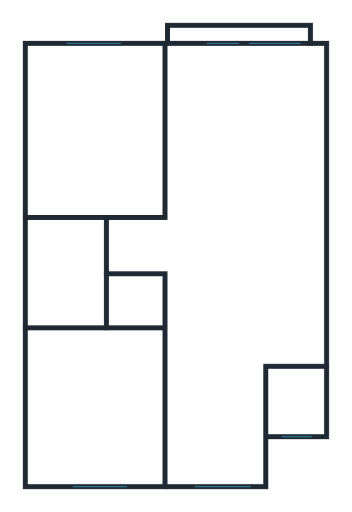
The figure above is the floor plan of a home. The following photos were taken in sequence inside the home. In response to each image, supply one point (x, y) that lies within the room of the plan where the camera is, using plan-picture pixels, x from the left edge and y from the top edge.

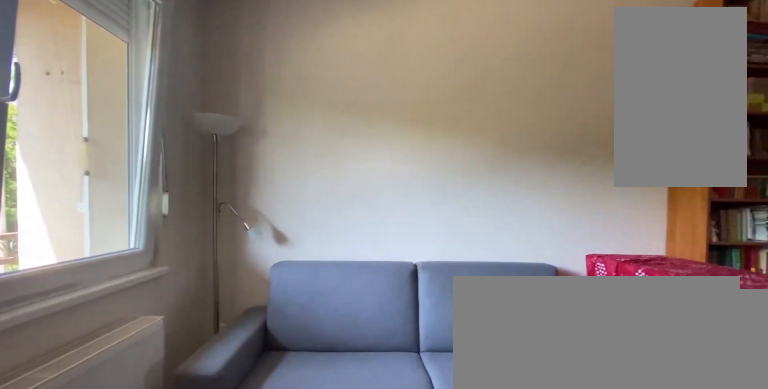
(228, 236)
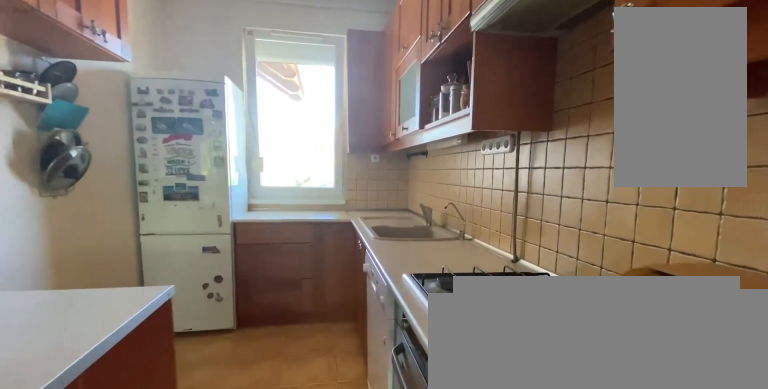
(212, 410)
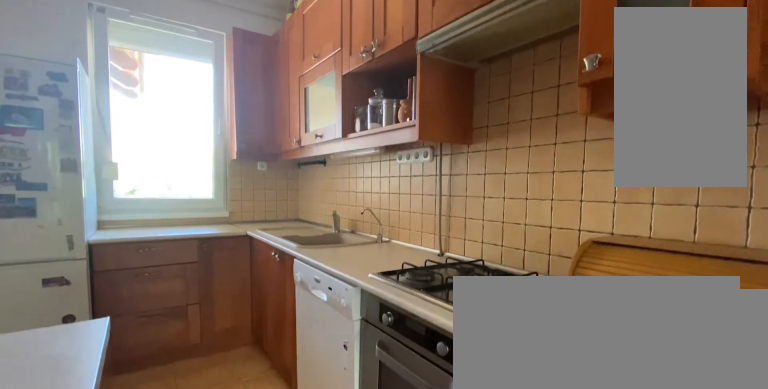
(212, 410)
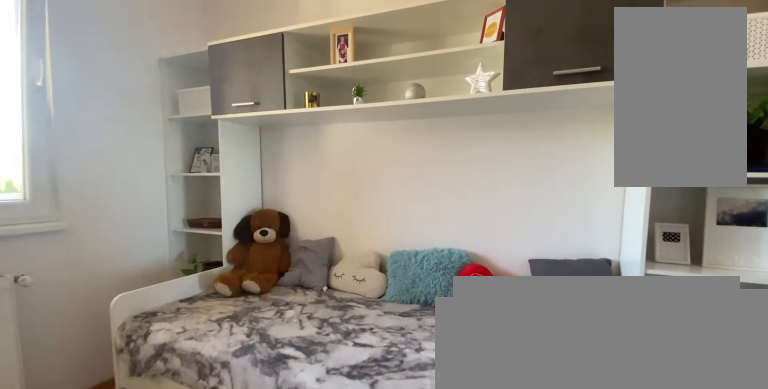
(106, 410)
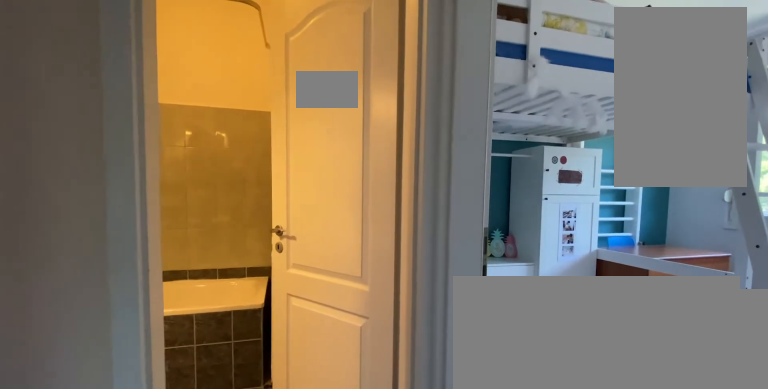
(141, 246)
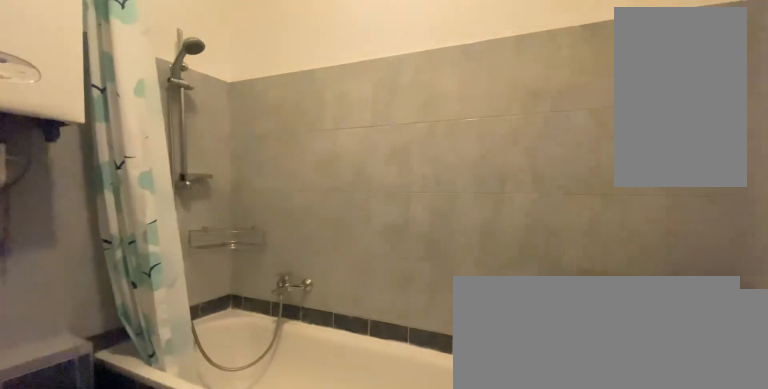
(70, 271)
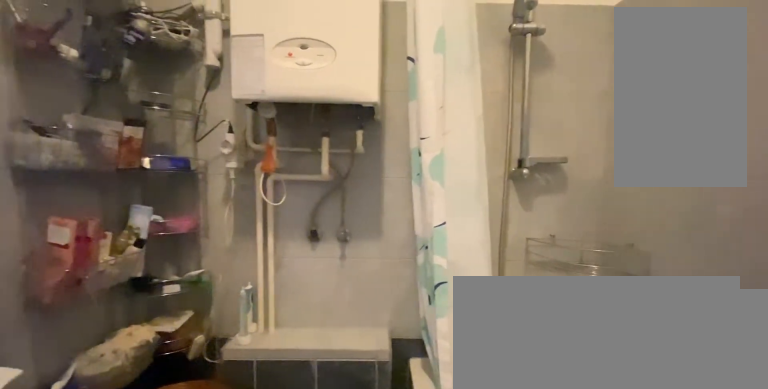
(70, 271)
